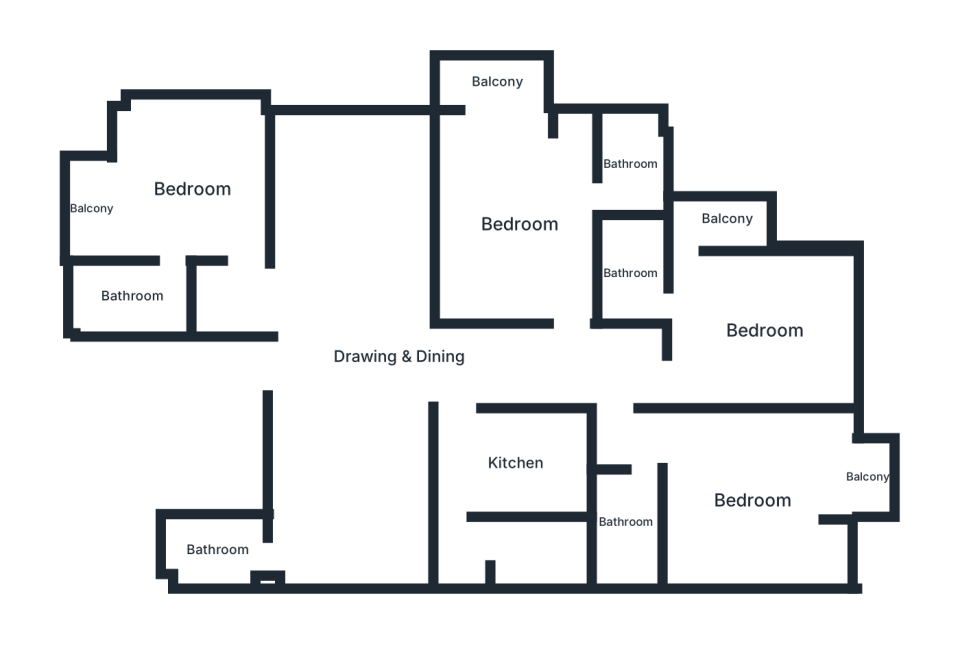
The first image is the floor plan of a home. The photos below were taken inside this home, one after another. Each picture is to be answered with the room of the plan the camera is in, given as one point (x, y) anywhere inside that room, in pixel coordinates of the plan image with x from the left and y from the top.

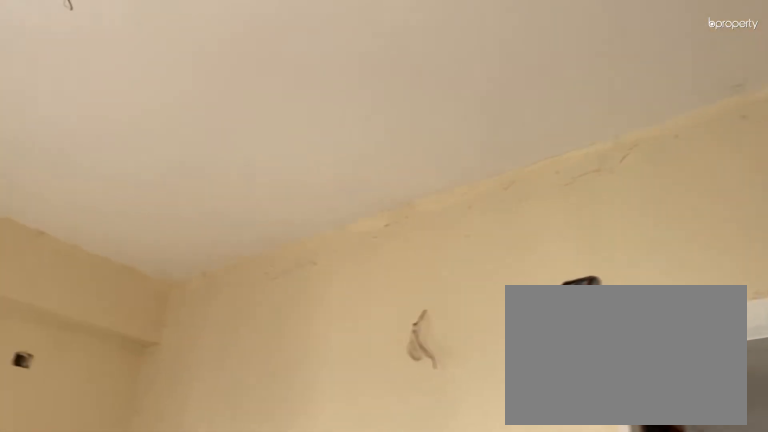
(753, 500)
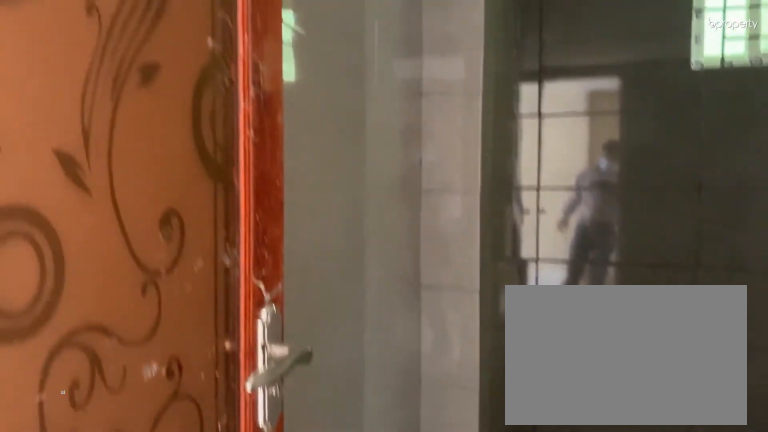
(625, 520)
